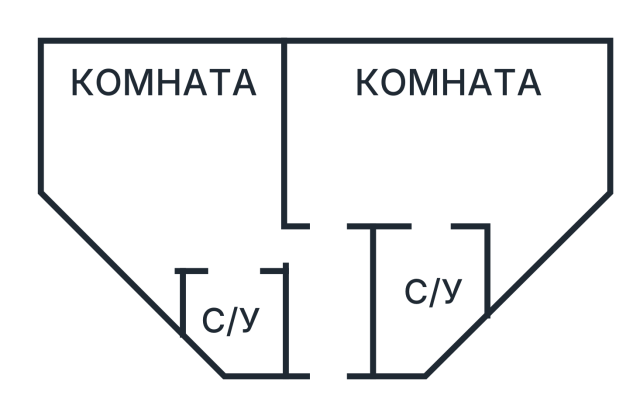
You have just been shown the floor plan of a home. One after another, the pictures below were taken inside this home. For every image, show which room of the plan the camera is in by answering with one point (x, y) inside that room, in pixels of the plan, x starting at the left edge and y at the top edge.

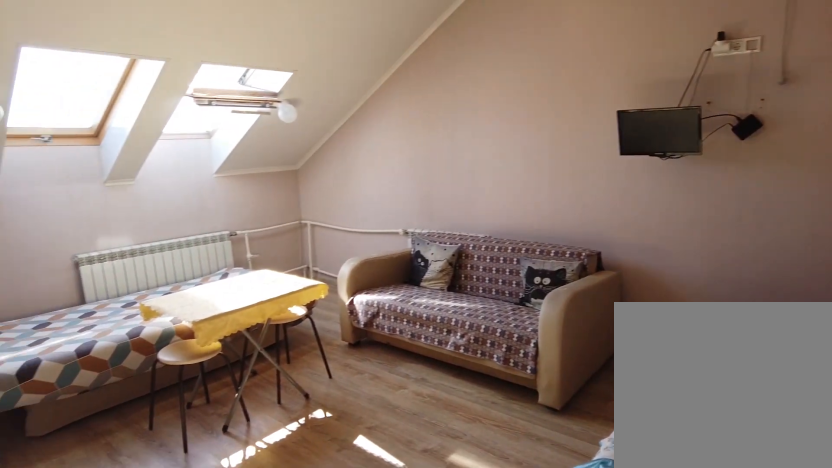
(209, 215)
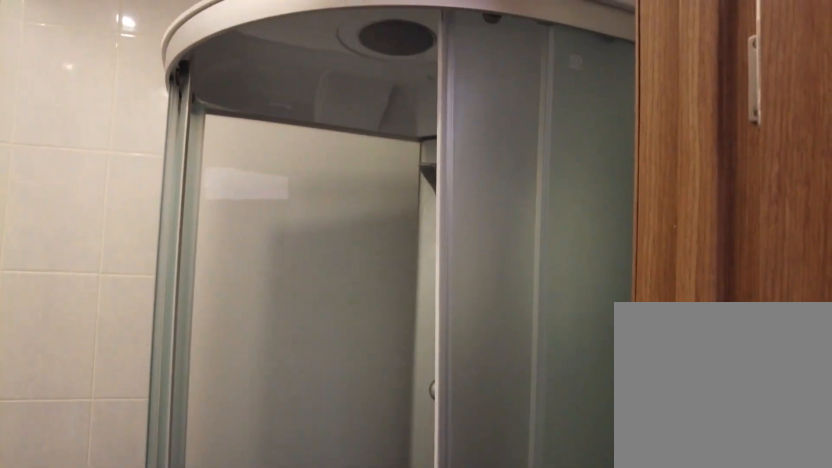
(247, 306)
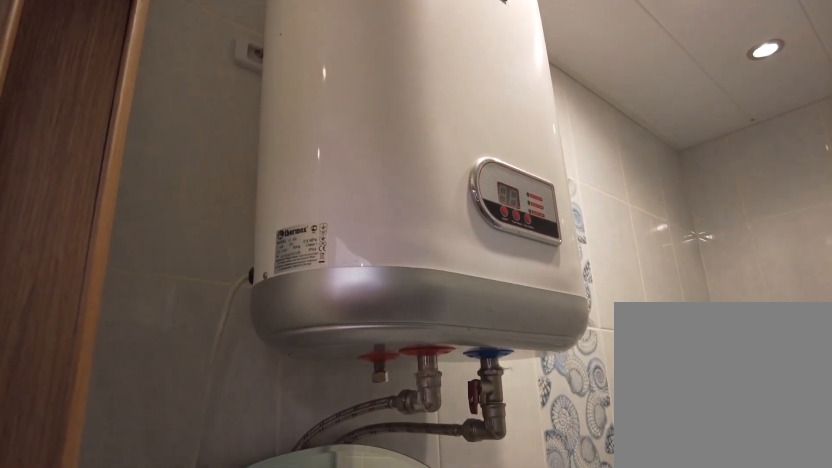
(247, 306)
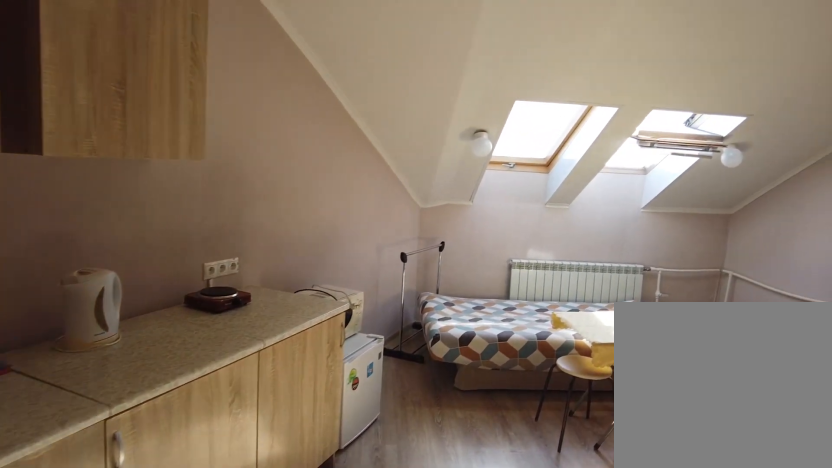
(215, 236)
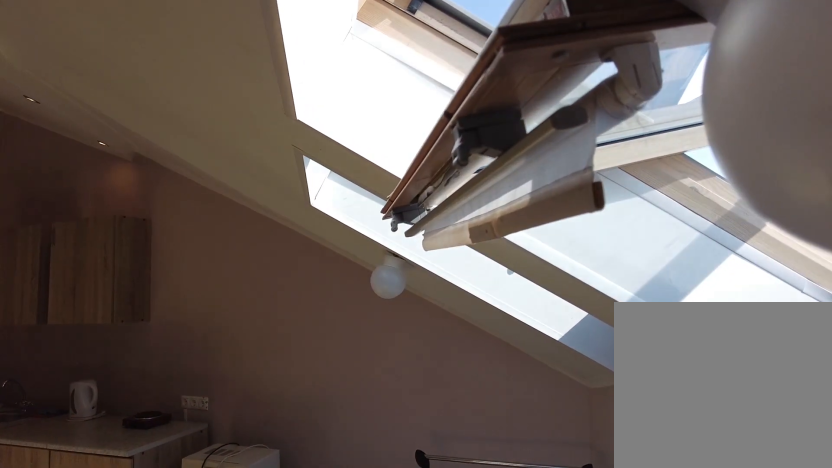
(237, 105)
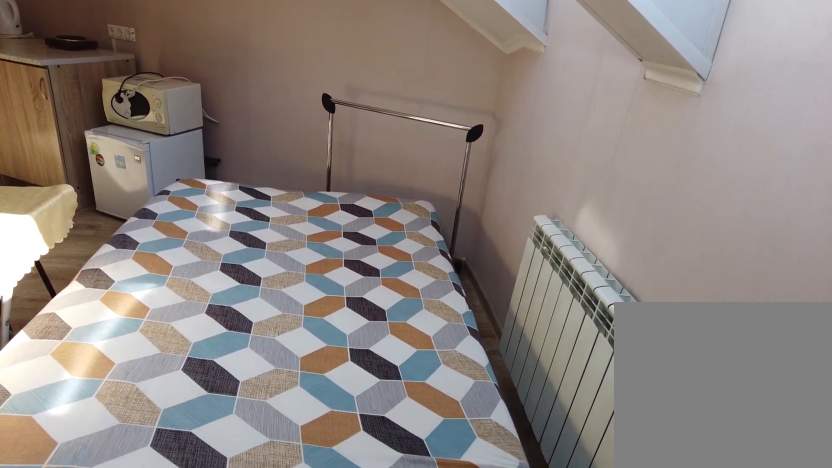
(237, 105)
